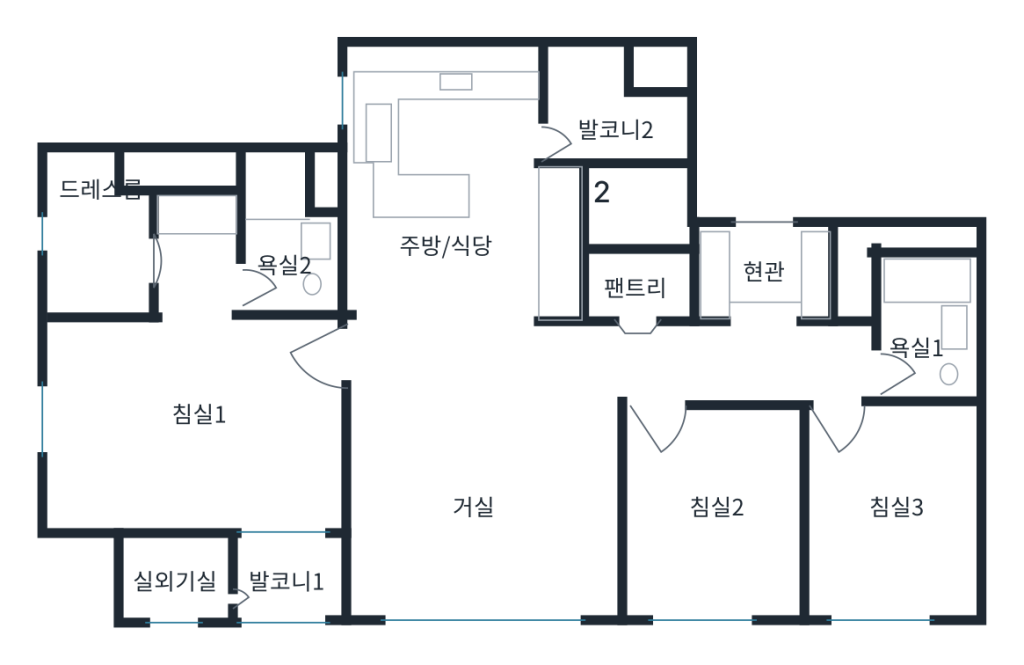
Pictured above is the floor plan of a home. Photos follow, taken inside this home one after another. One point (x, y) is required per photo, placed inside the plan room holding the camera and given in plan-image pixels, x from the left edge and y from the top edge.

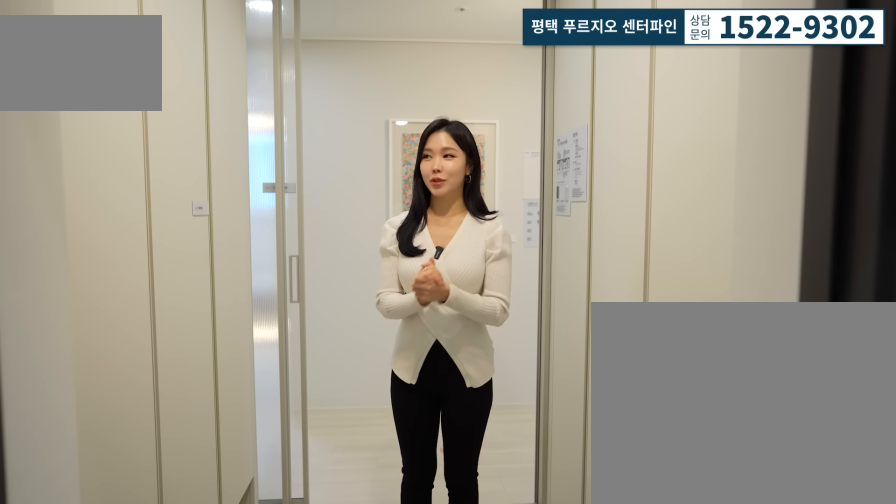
(775, 260)
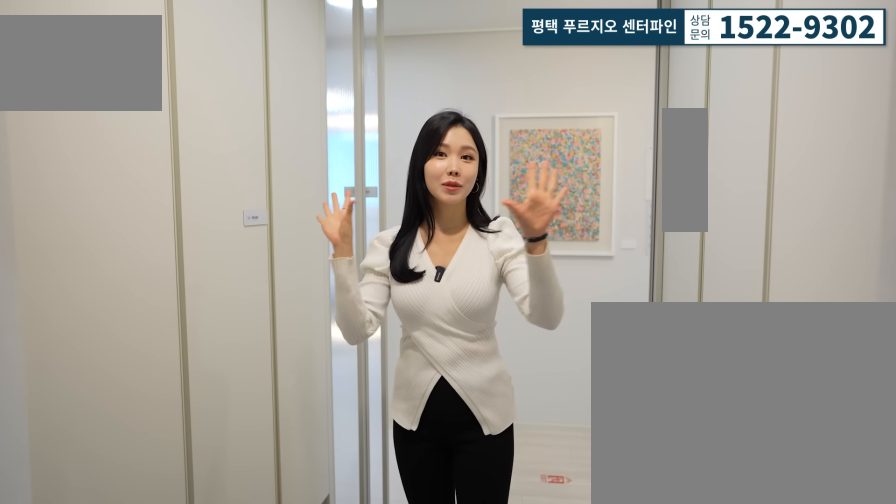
(768, 277)
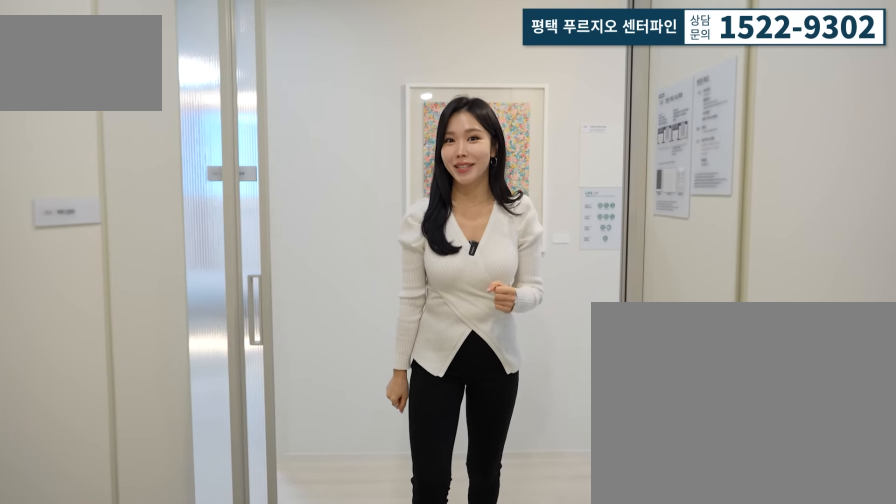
(768, 276)
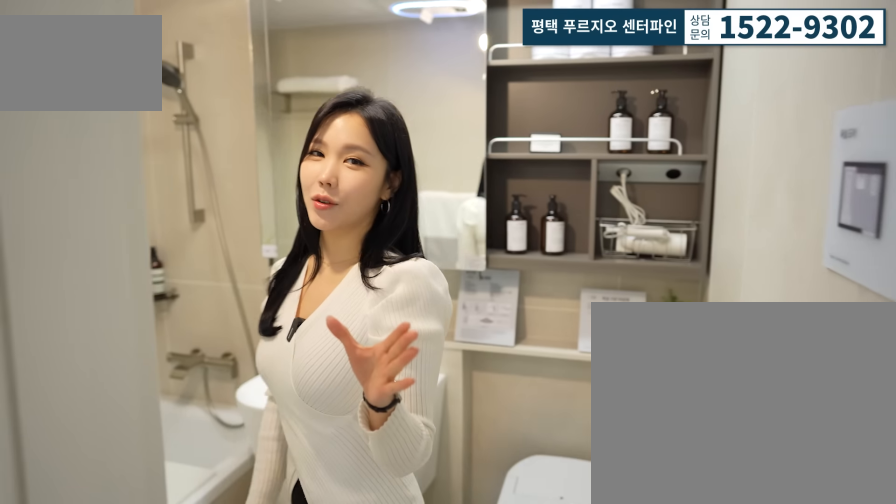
(914, 341)
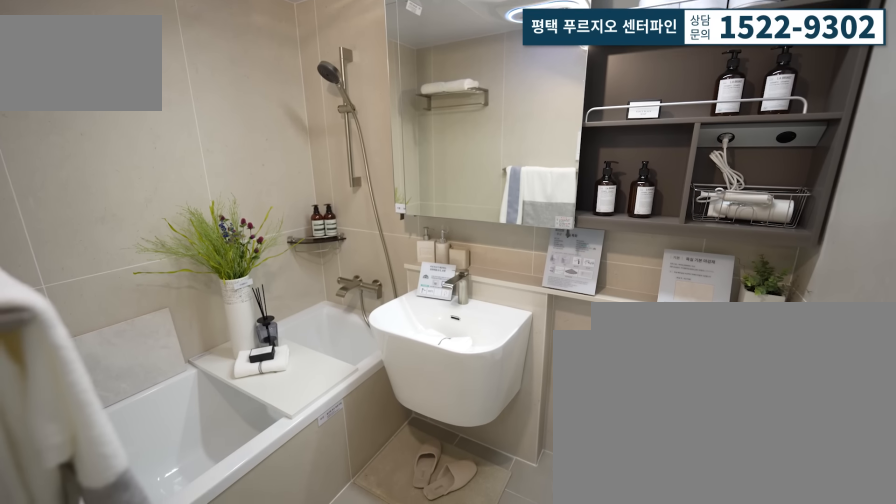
(915, 341)
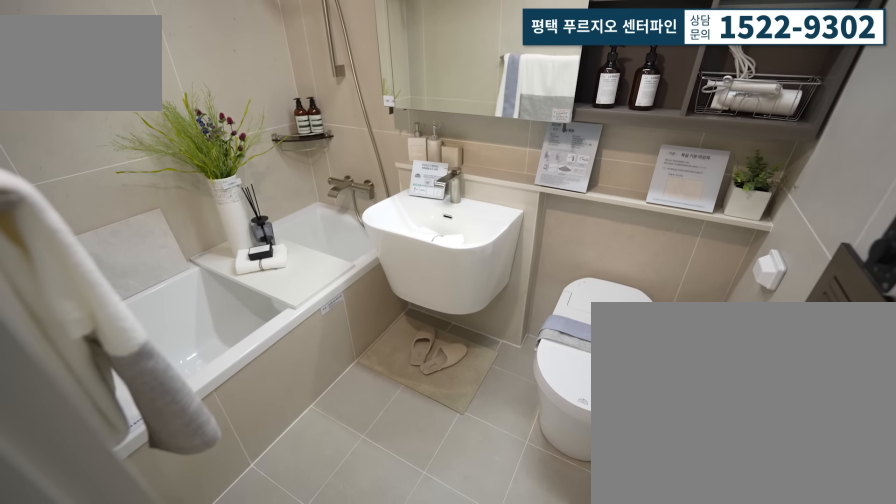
(947, 371)
